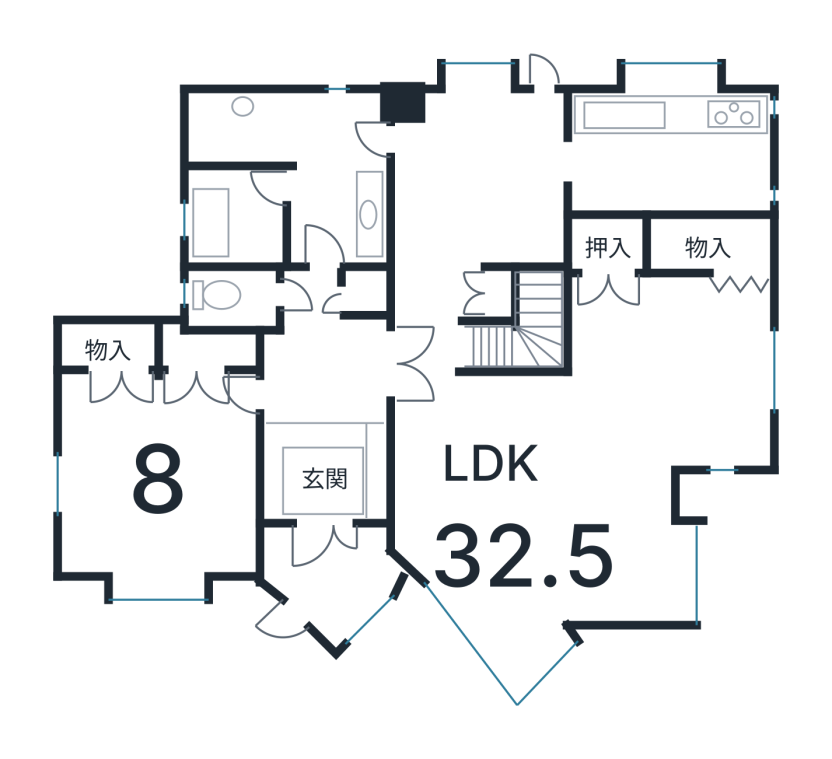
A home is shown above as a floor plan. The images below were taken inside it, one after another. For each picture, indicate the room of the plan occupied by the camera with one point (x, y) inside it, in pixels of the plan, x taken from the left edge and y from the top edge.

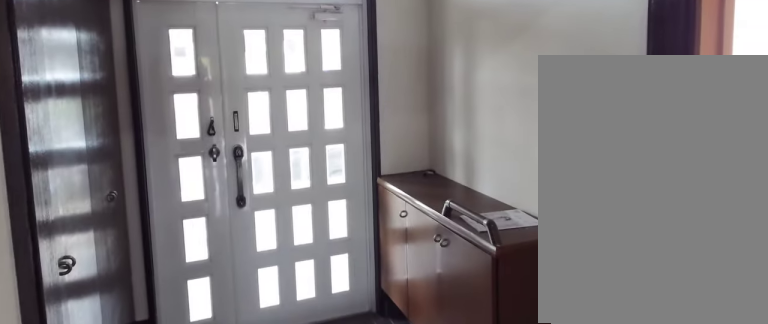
(320, 473)
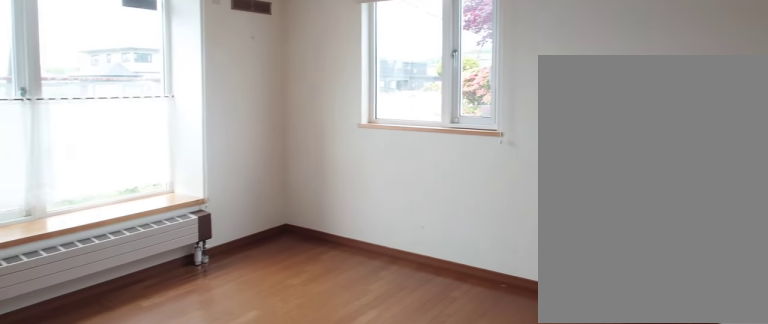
(152, 479)
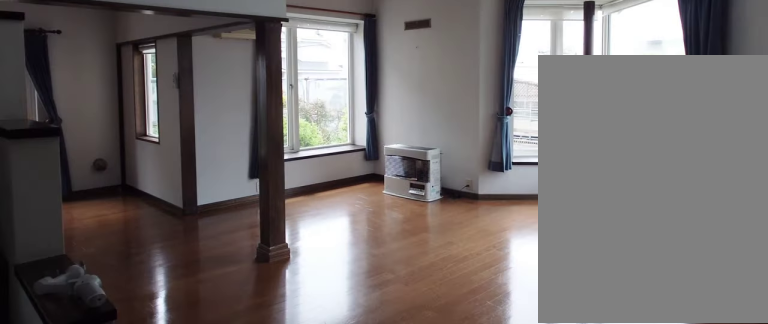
(548, 481)
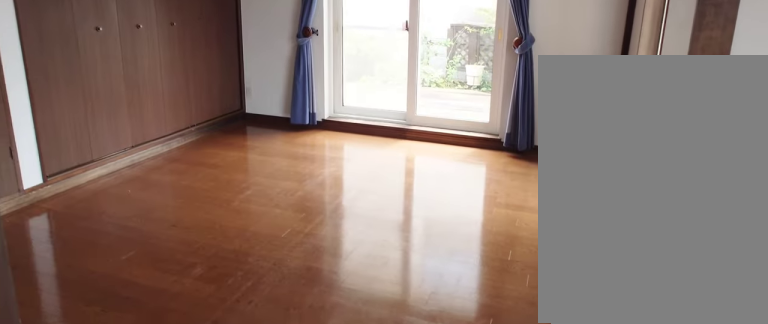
(548, 481)
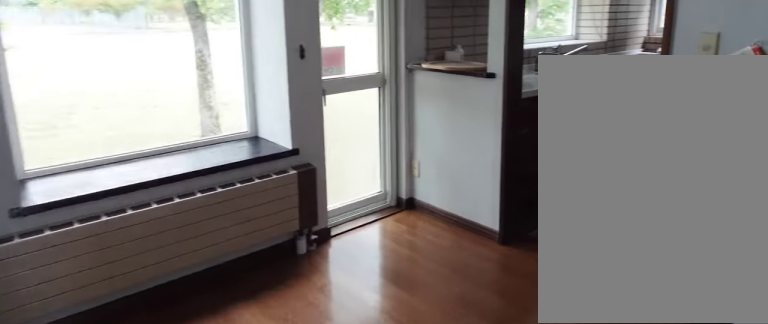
(585, 138)
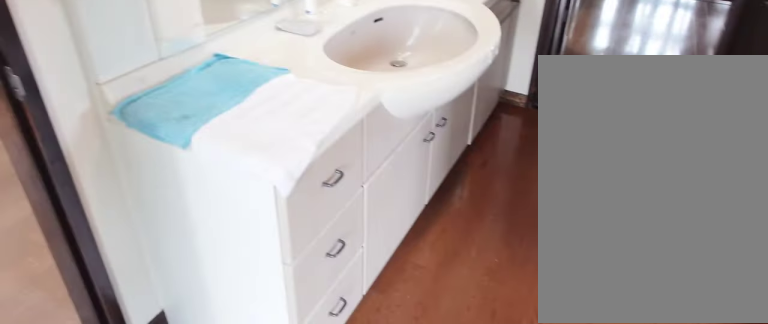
(327, 163)
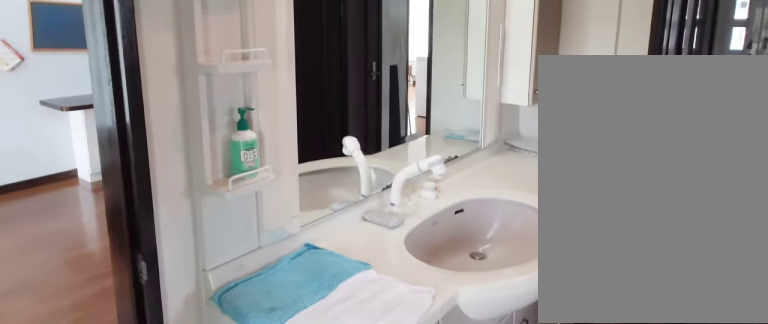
(327, 163)
